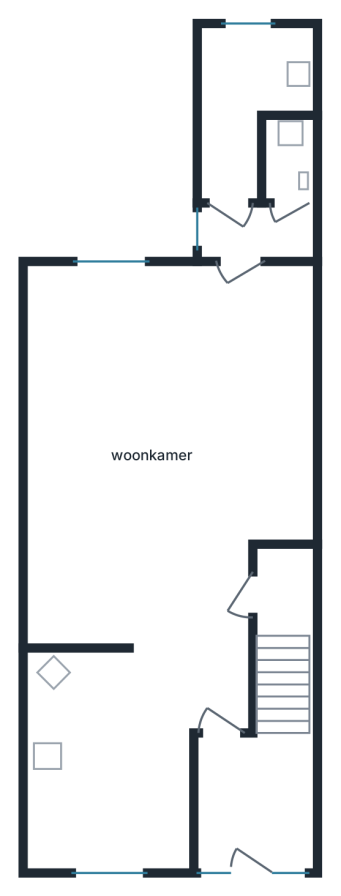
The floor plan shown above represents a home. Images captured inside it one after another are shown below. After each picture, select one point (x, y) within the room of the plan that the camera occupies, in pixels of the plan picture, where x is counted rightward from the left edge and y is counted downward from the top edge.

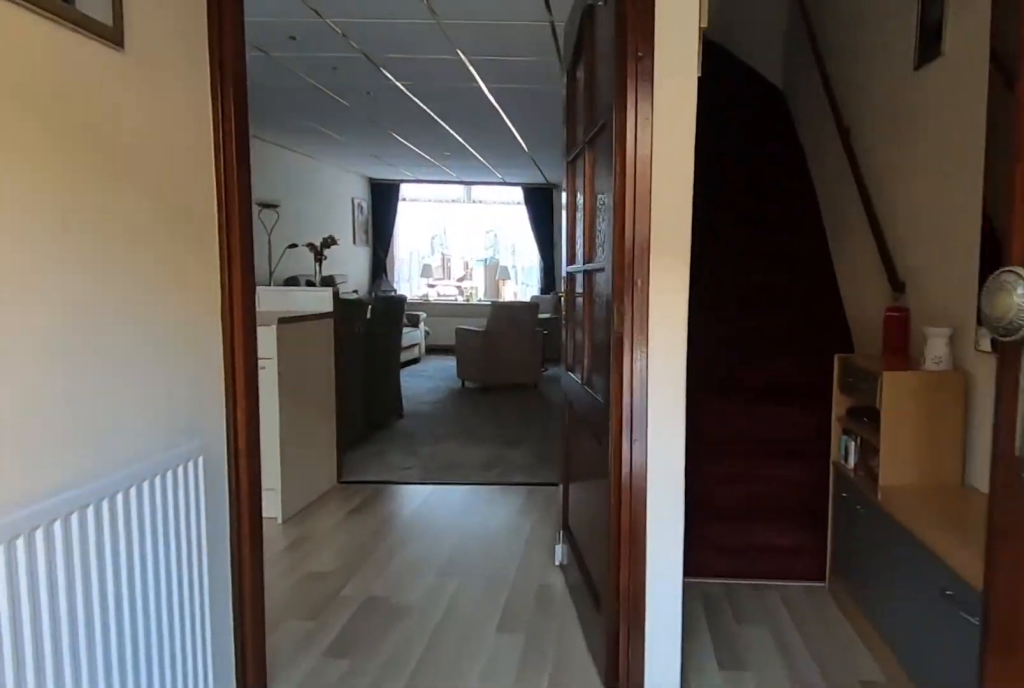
(251, 800)
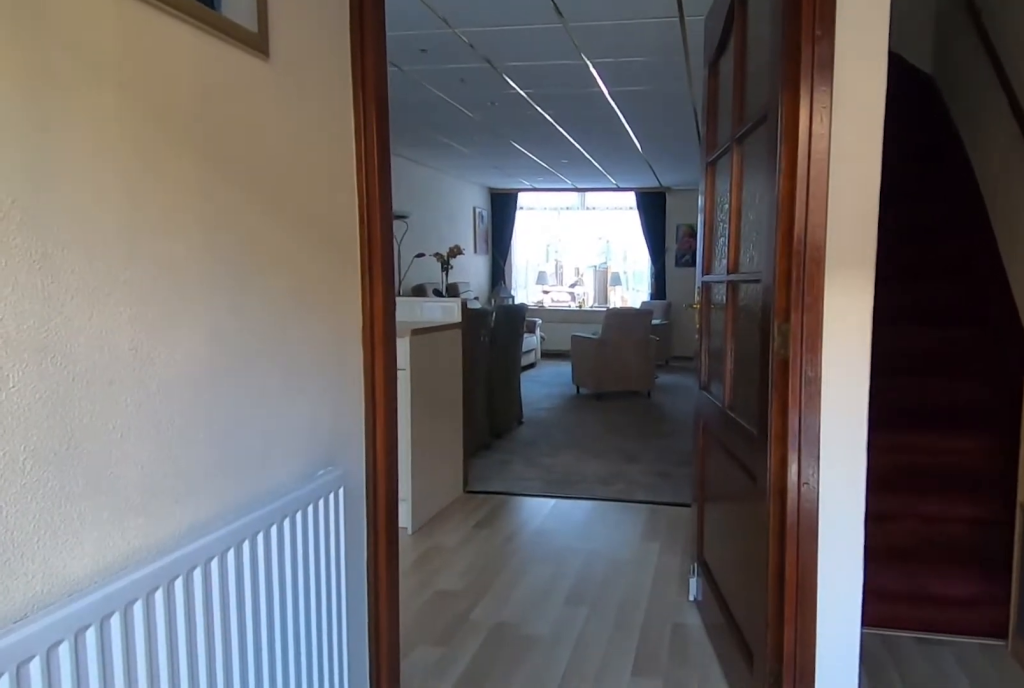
(251, 800)
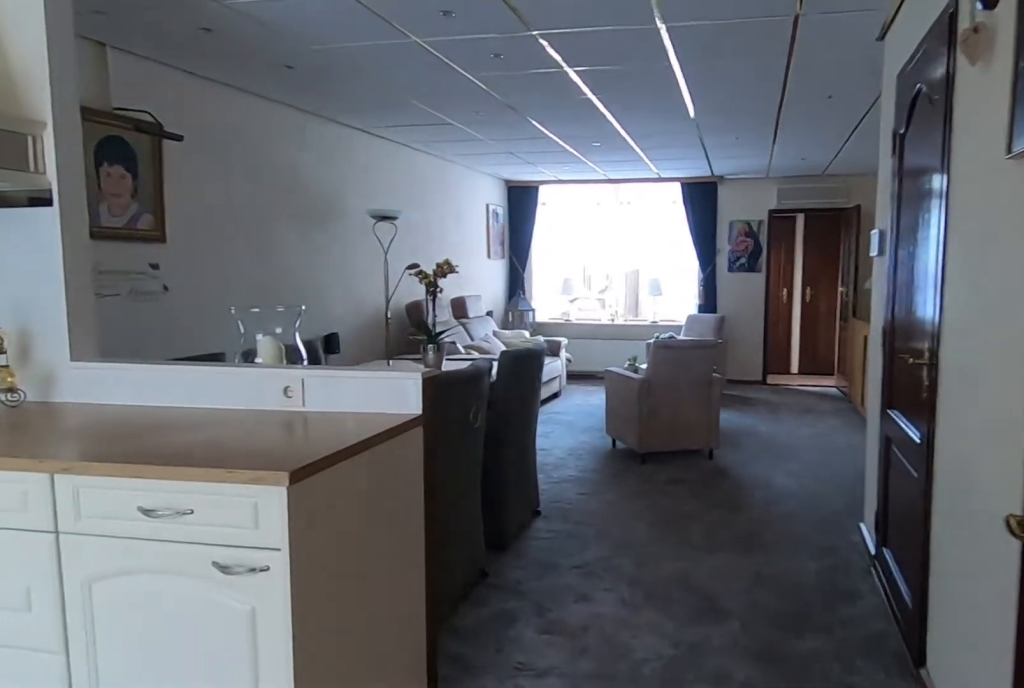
(145, 508)
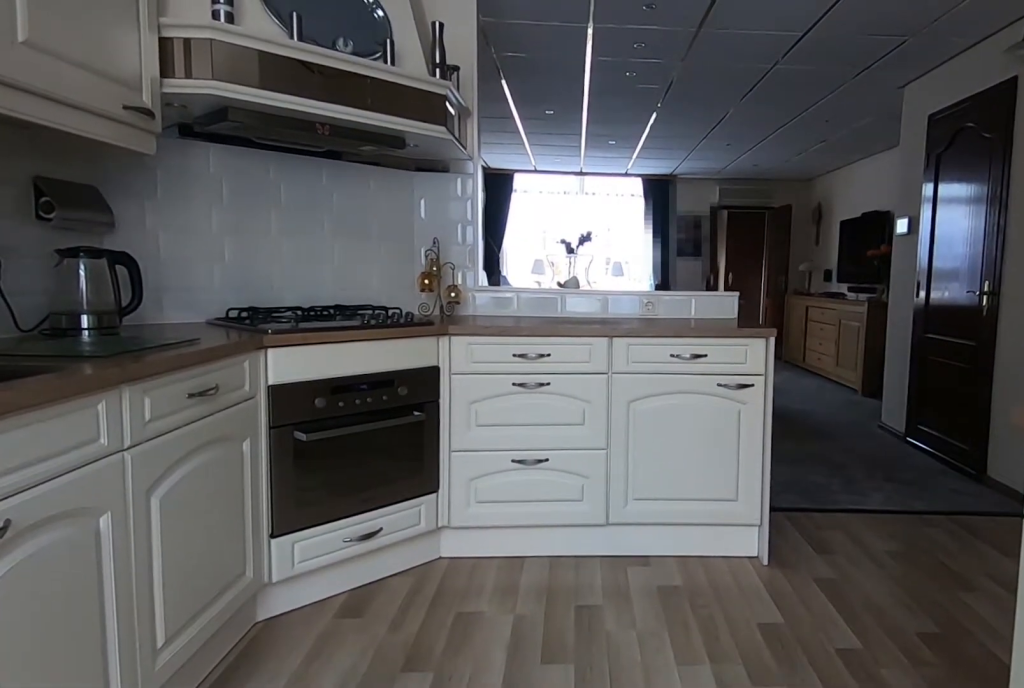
(104, 764)
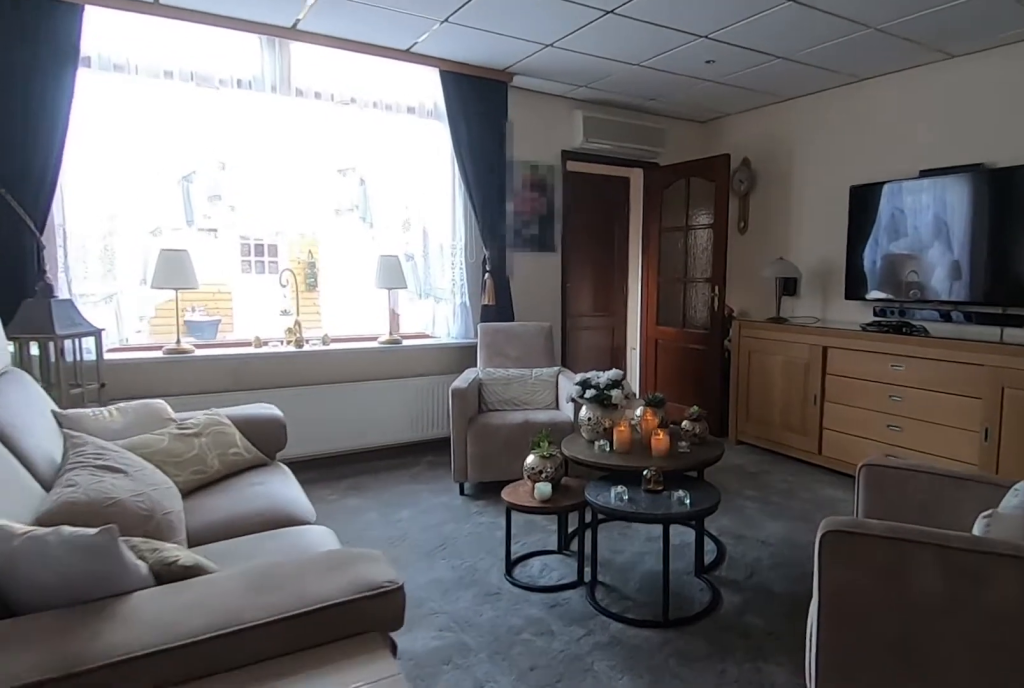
(143, 508)
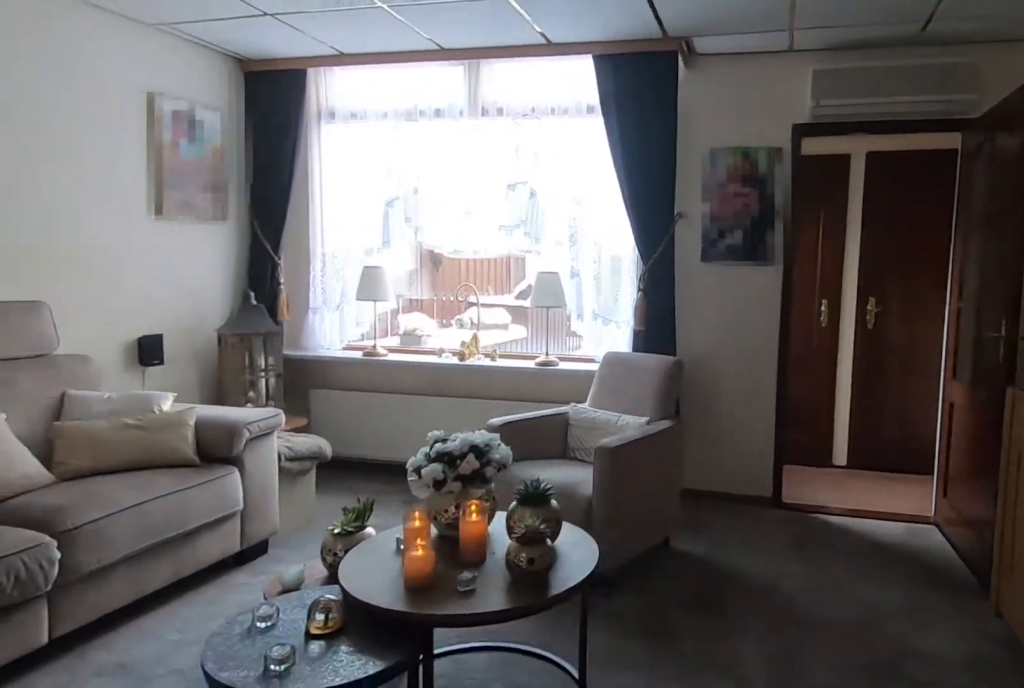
(143, 508)
